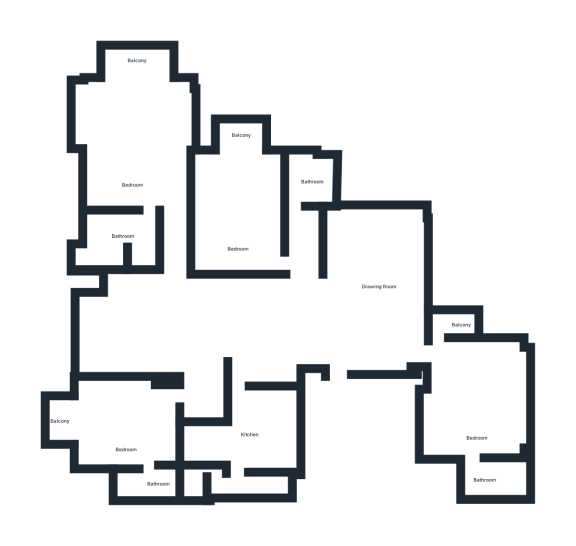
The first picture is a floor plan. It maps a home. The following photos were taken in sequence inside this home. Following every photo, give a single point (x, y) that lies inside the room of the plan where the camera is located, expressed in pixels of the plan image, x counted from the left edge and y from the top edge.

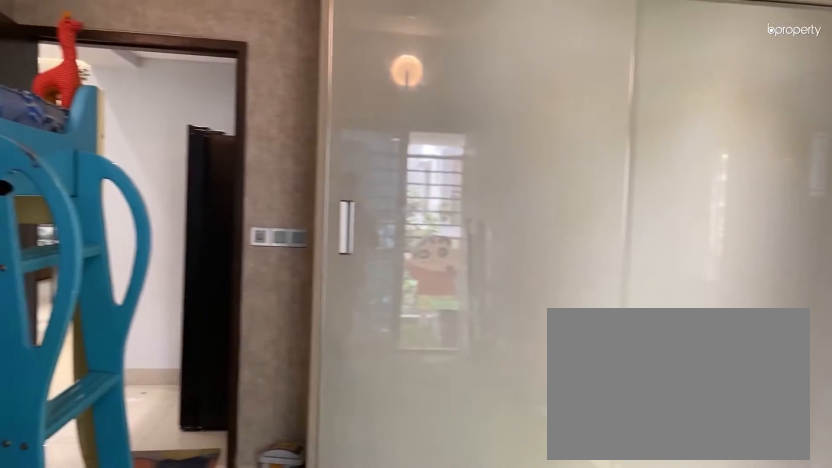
(127, 429)
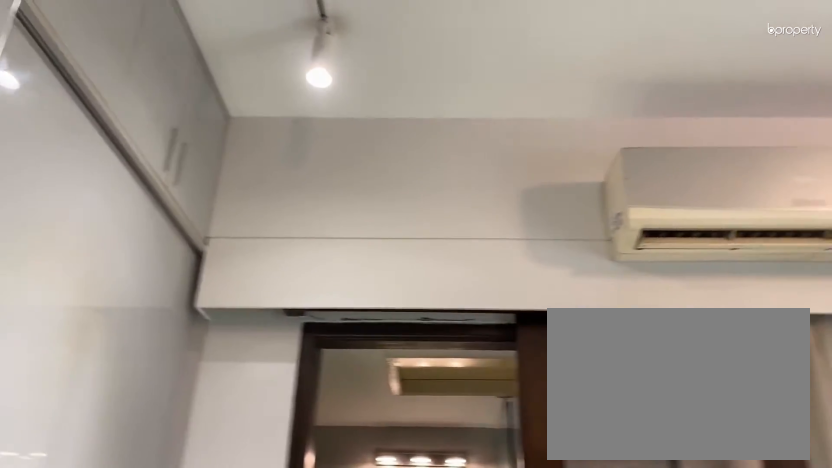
(127, 429)
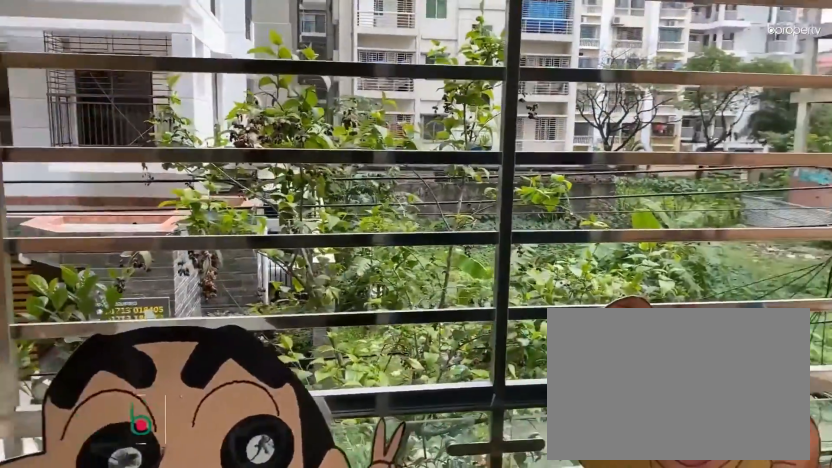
(54, 421)
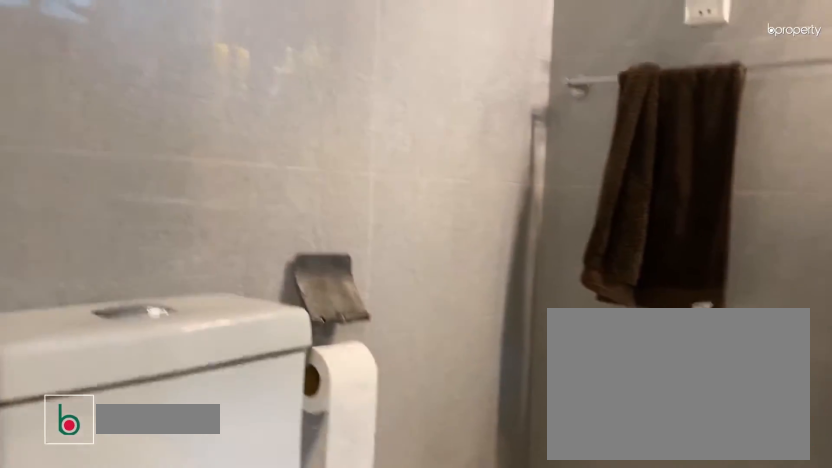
(145, 483)
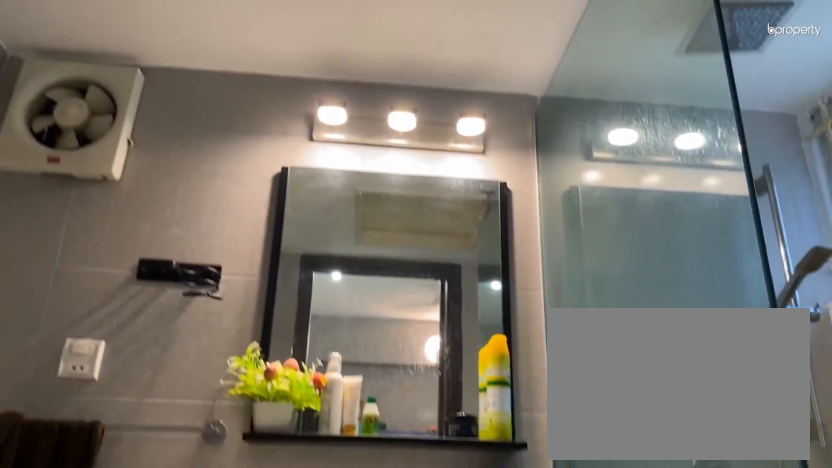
(145, 483)
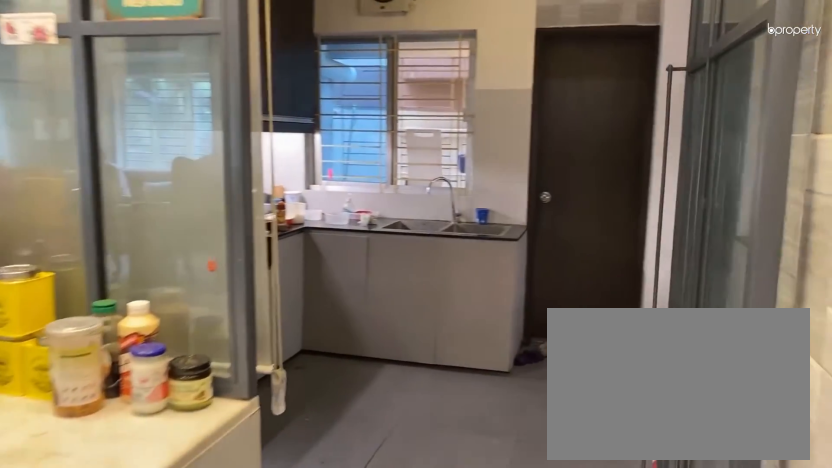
(248, 371)
